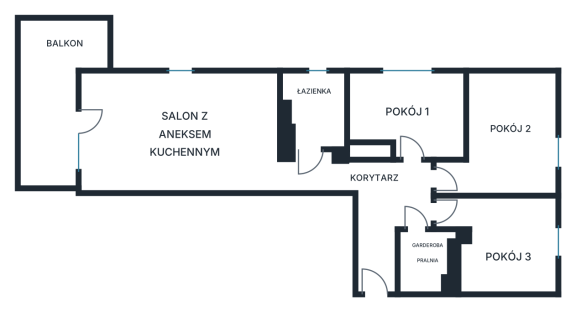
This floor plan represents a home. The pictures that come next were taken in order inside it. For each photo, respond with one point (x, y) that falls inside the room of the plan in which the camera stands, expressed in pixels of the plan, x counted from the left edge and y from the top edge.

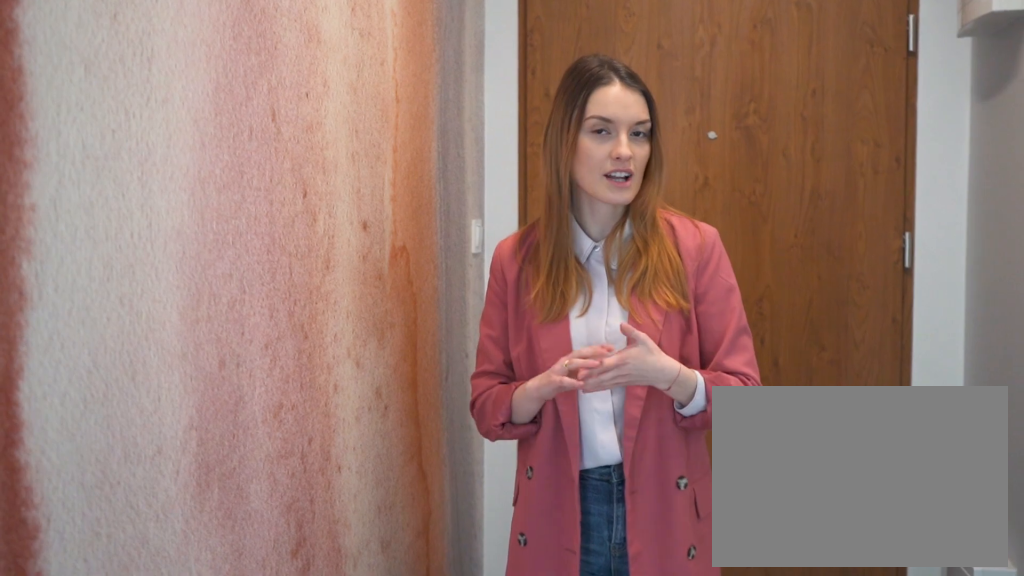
(370, 202)
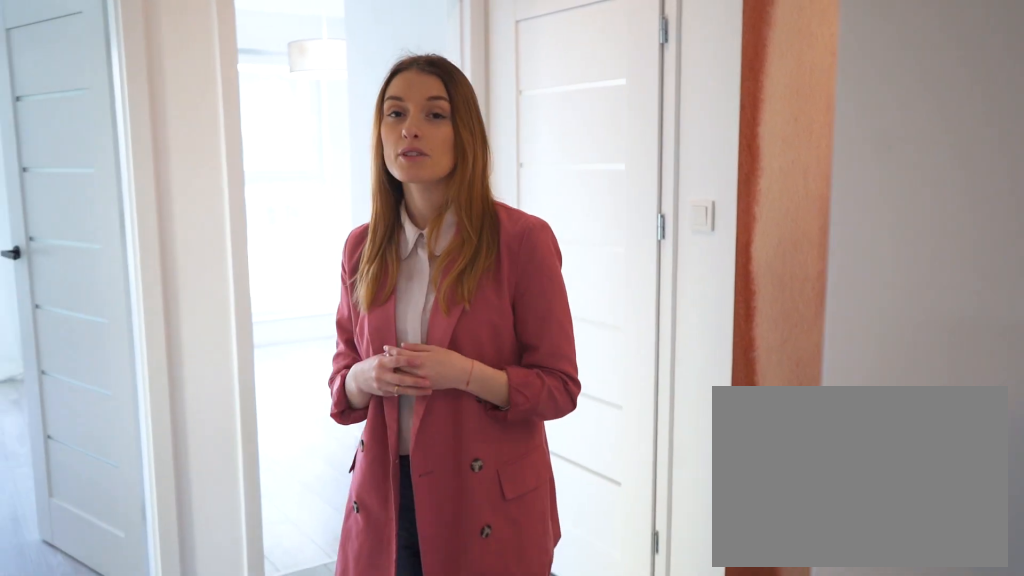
(371, 201)
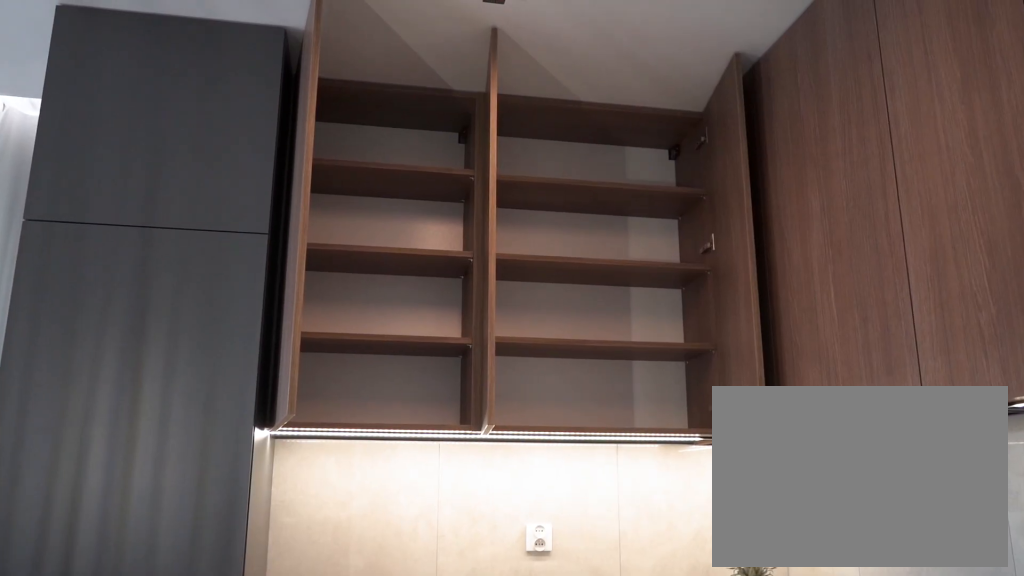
(178, 132)
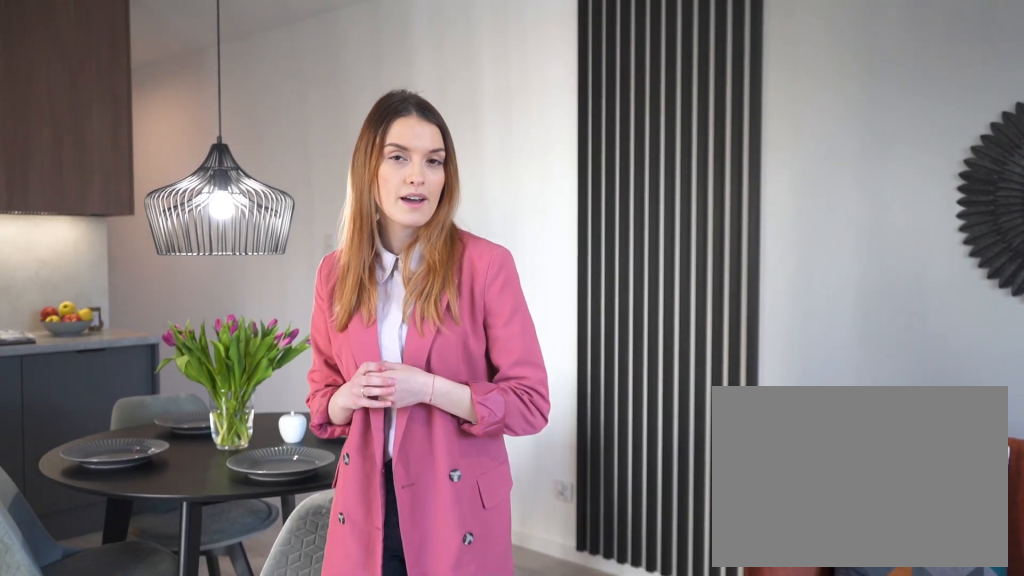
(178, 132)
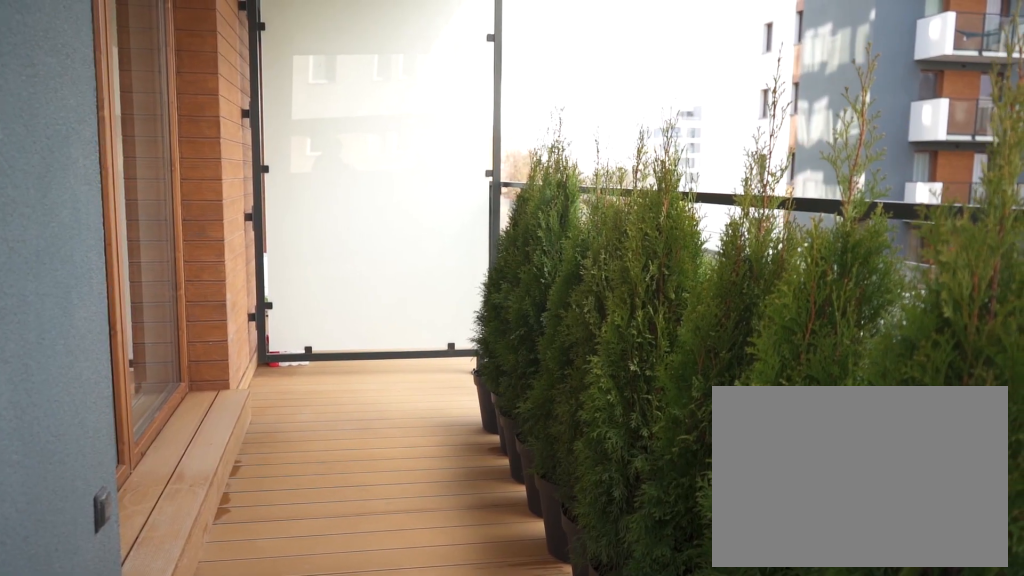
(55, 94)
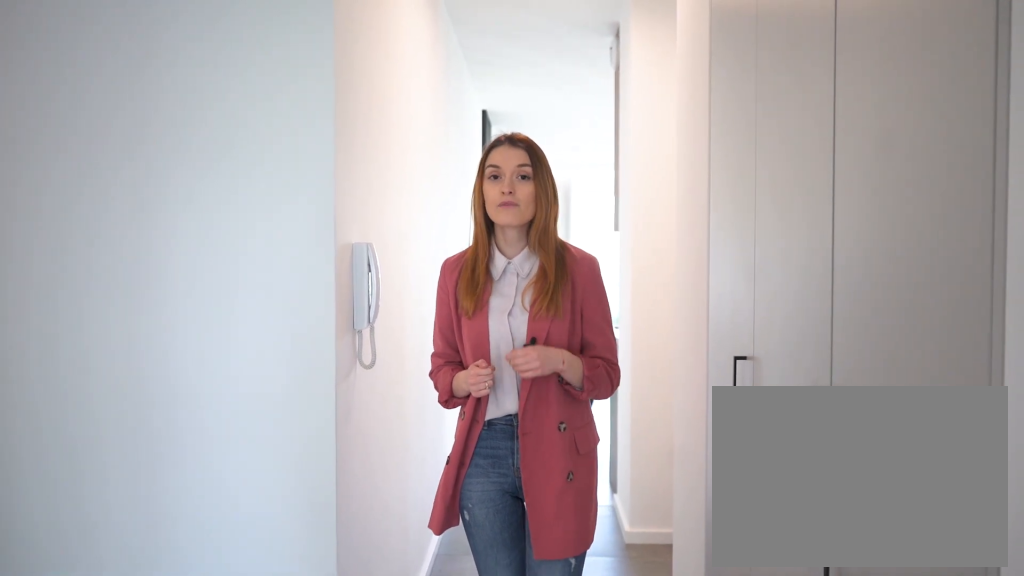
(370, 201)
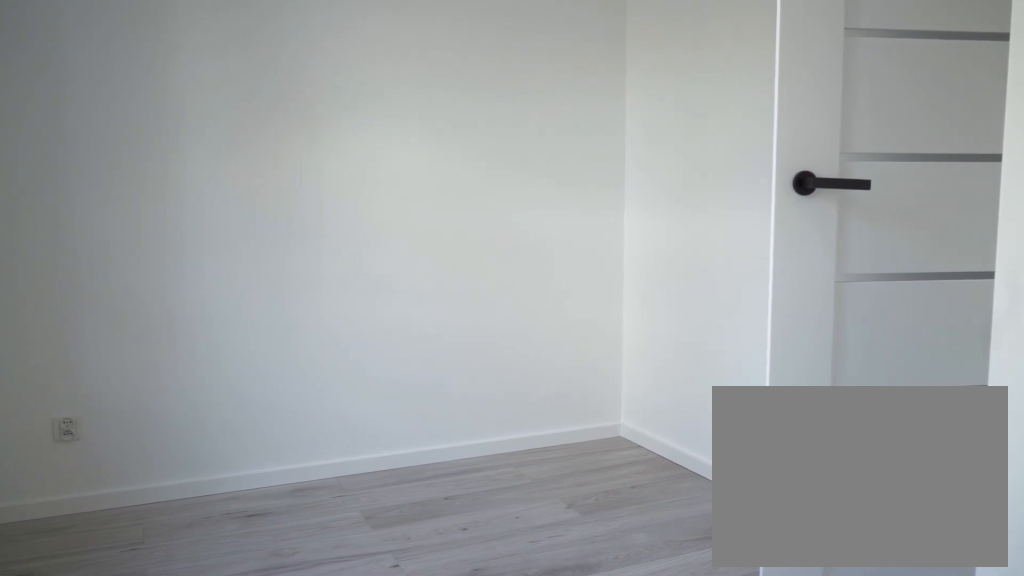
(409, 110)
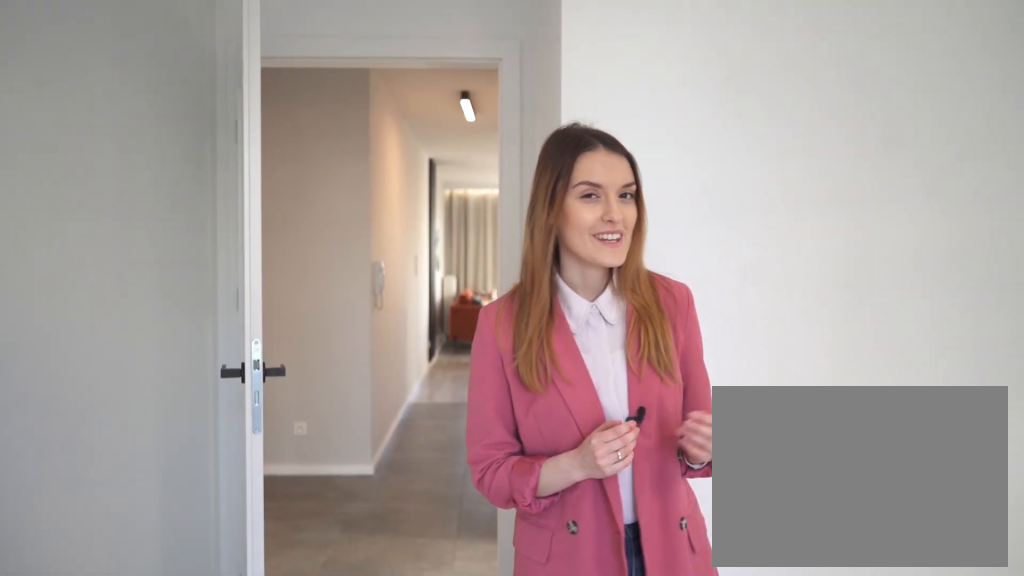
(507, 136)
